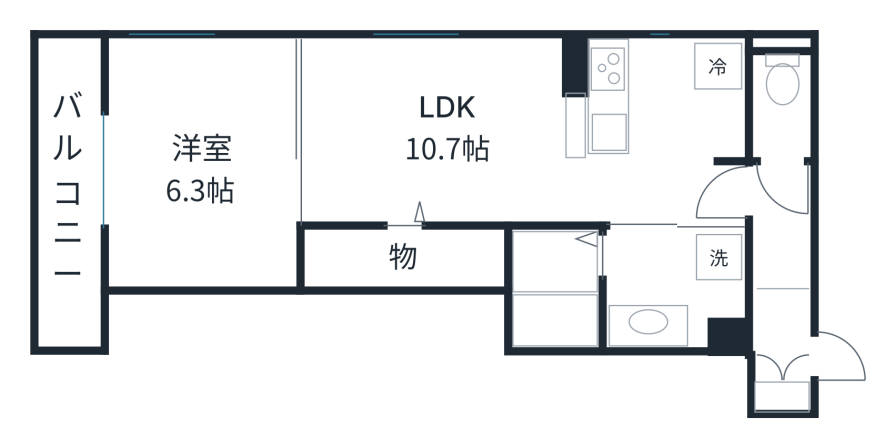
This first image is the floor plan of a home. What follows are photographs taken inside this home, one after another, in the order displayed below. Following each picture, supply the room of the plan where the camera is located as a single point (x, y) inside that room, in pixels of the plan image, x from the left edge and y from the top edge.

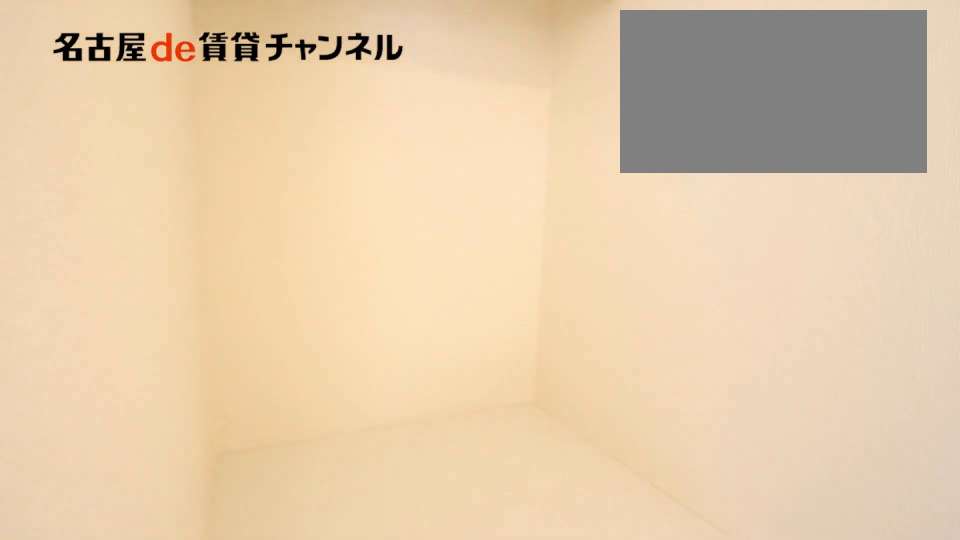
(404, 260)
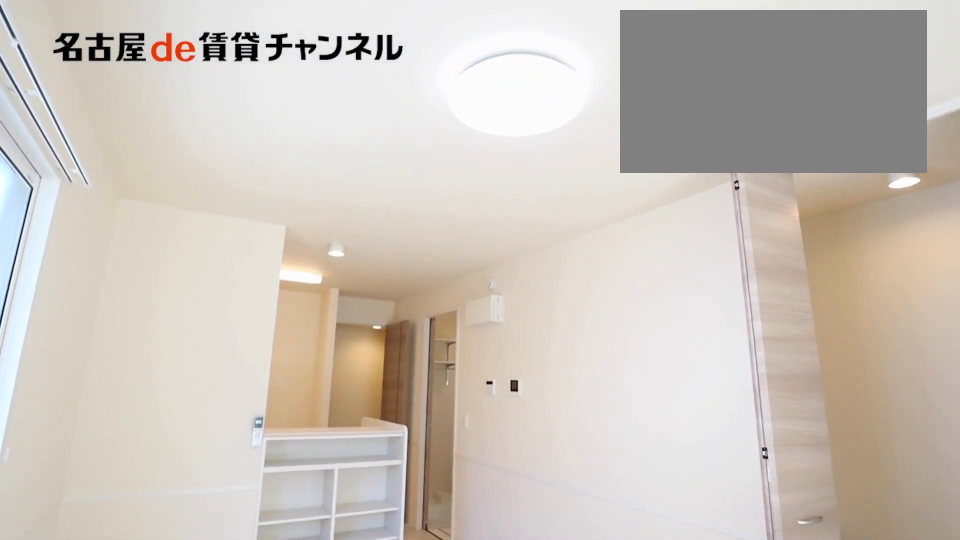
(434, 130)
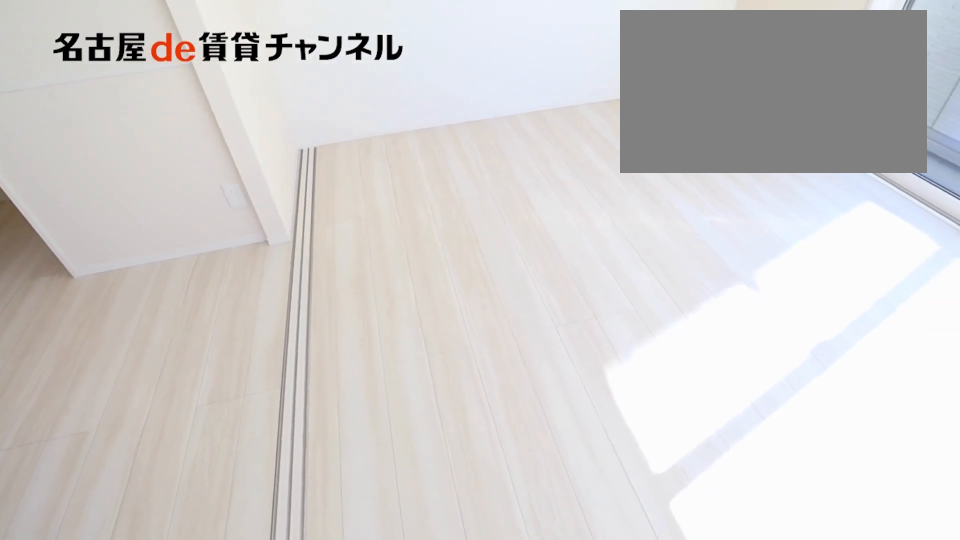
(201, 164)
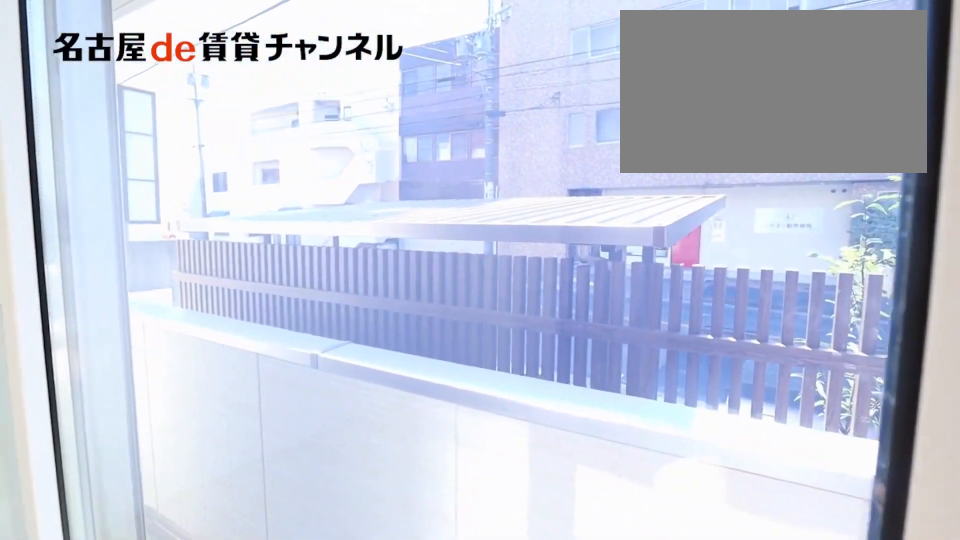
(201, 164)
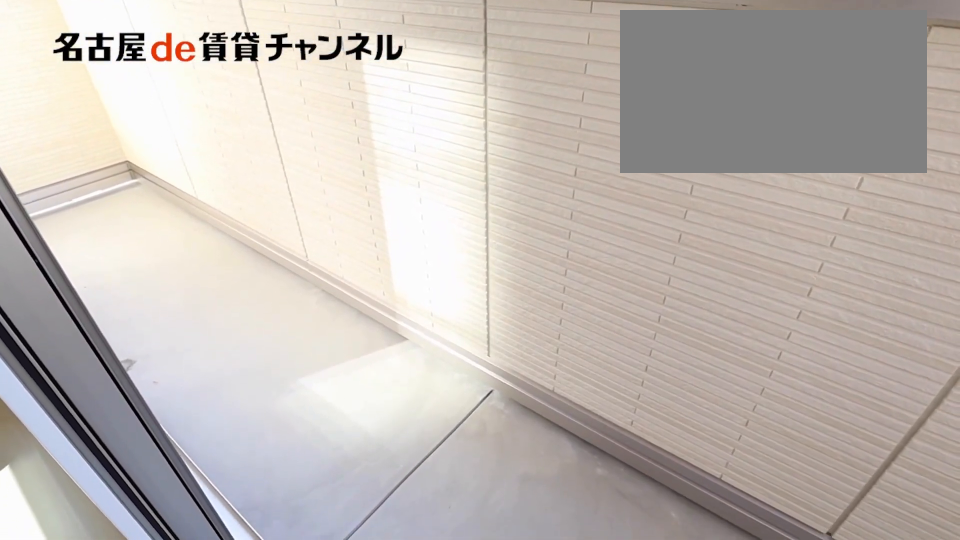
(69, 192)
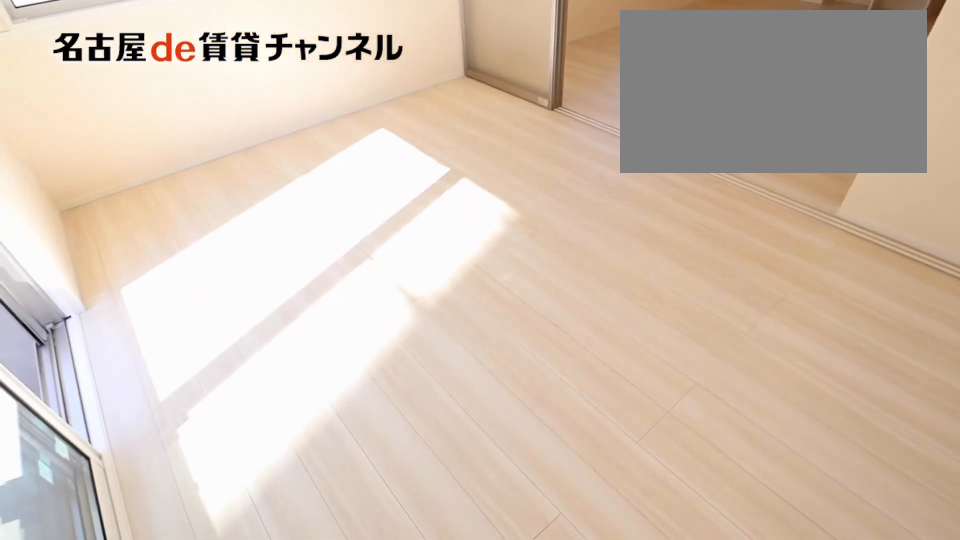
(205, 164)
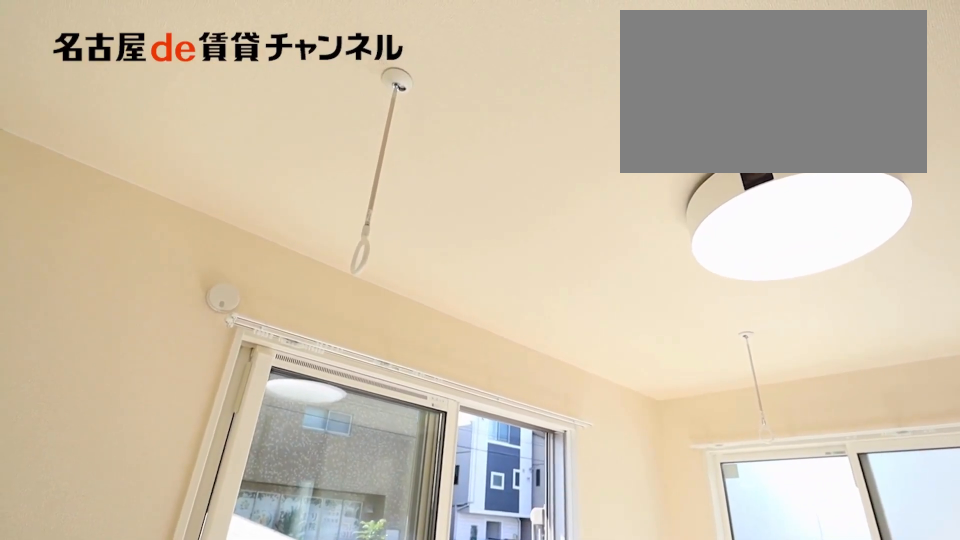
(205, 164)
